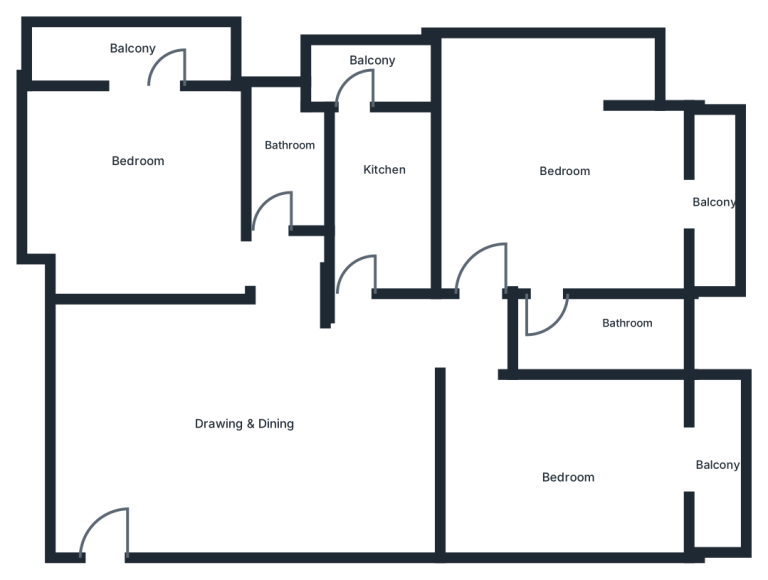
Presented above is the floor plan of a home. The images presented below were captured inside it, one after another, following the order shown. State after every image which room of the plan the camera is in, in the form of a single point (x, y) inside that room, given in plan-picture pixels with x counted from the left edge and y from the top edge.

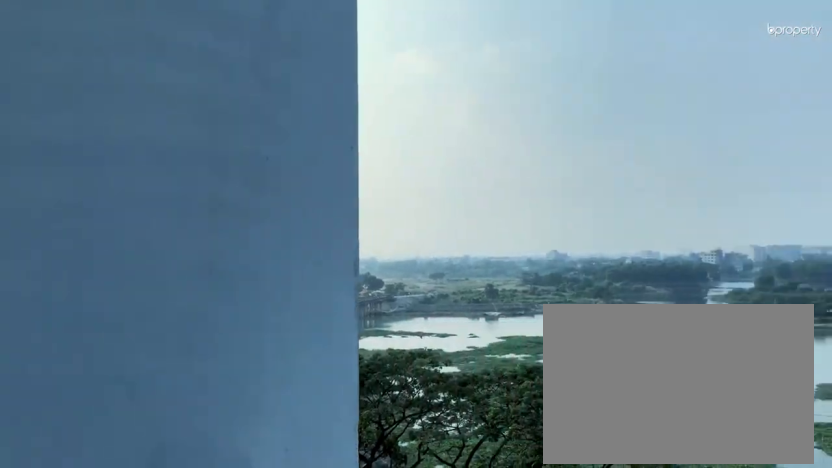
(720, 459)
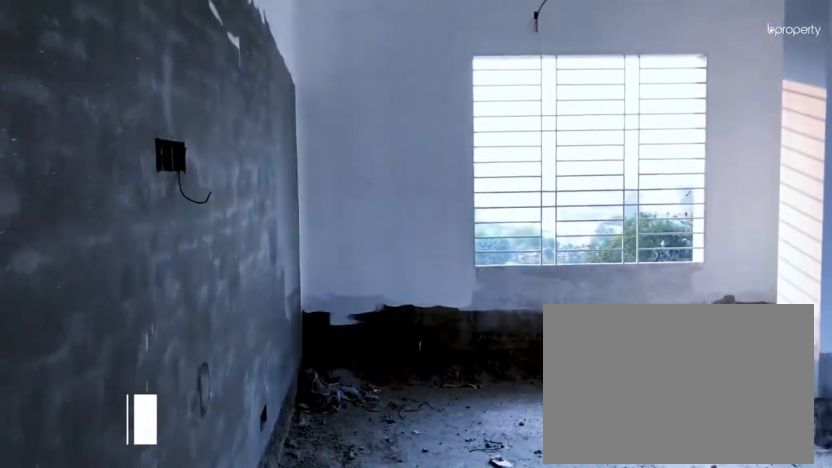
(554, 215)
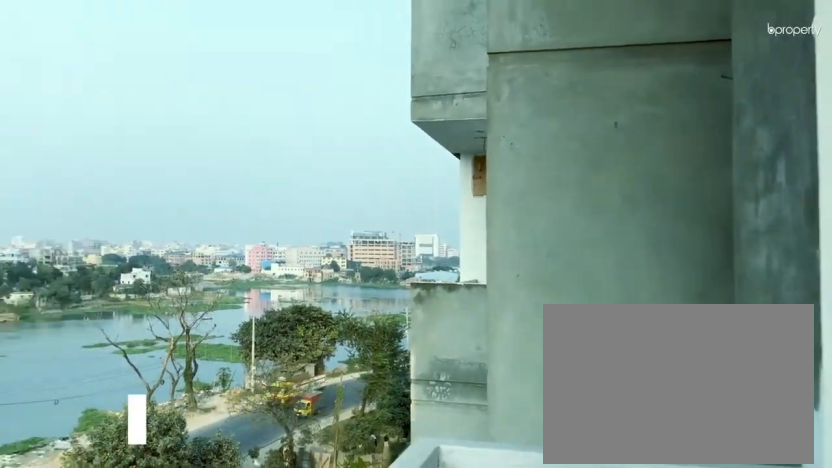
(722, 199)
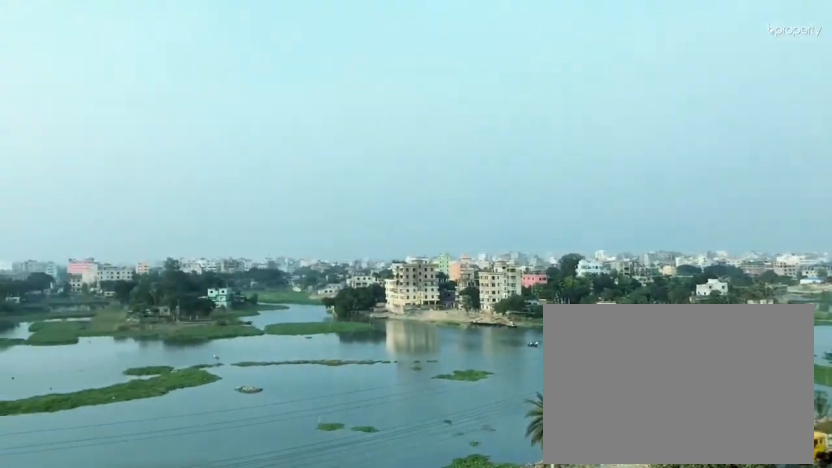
(722, 199)
